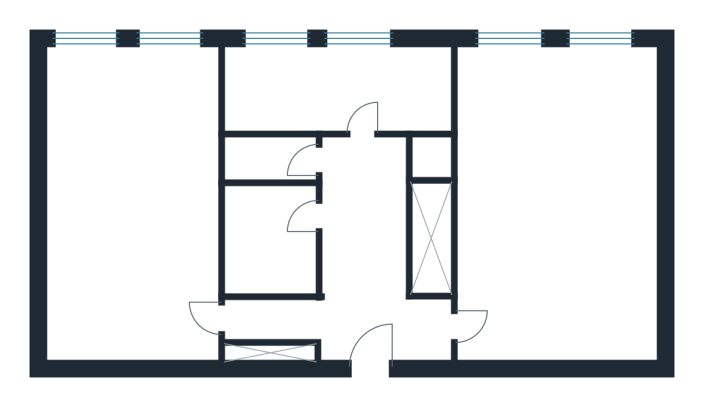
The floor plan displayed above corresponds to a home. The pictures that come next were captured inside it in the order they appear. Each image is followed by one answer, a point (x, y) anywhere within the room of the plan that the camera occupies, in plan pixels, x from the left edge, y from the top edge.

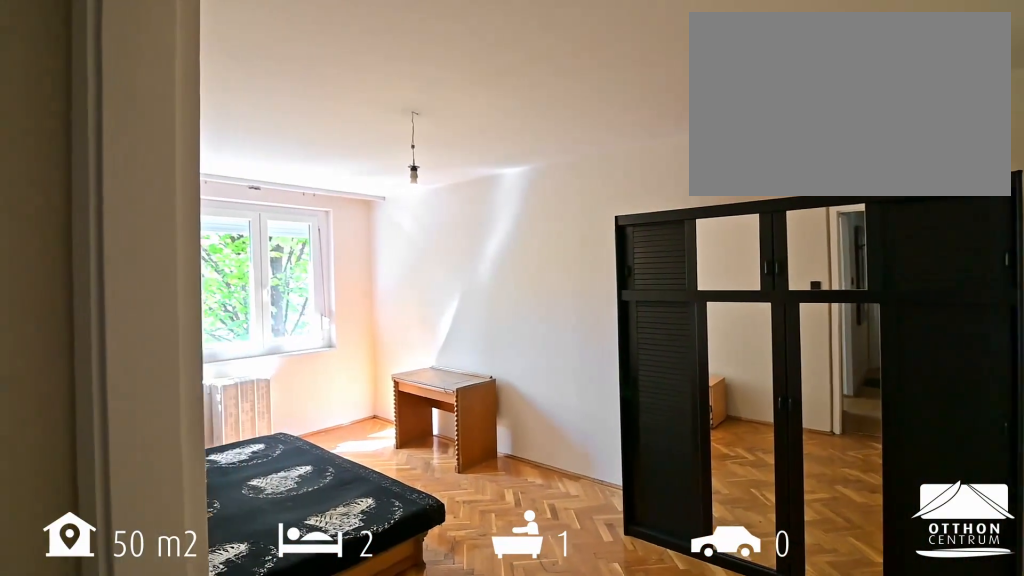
(547, 209)
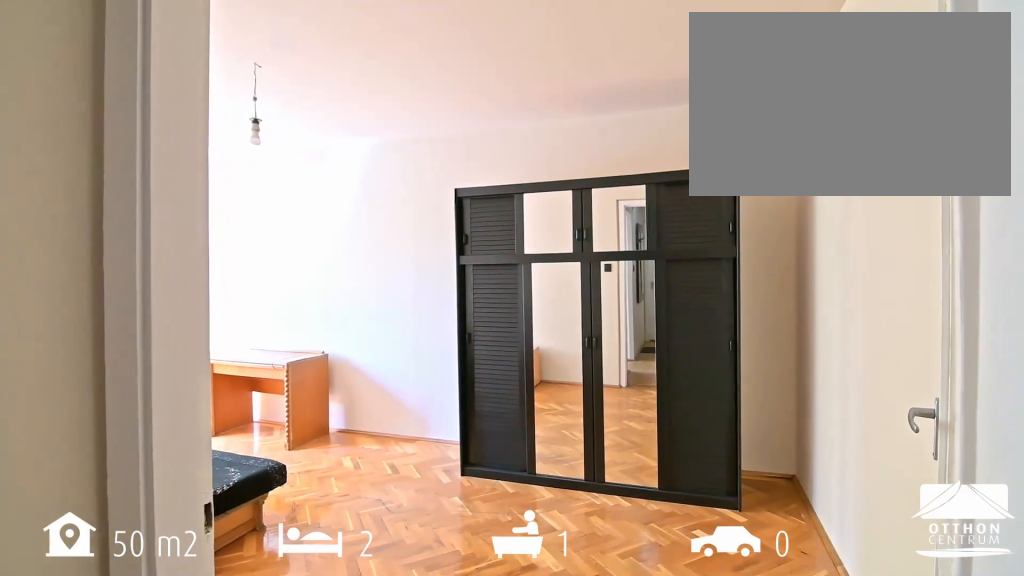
(547, 209)
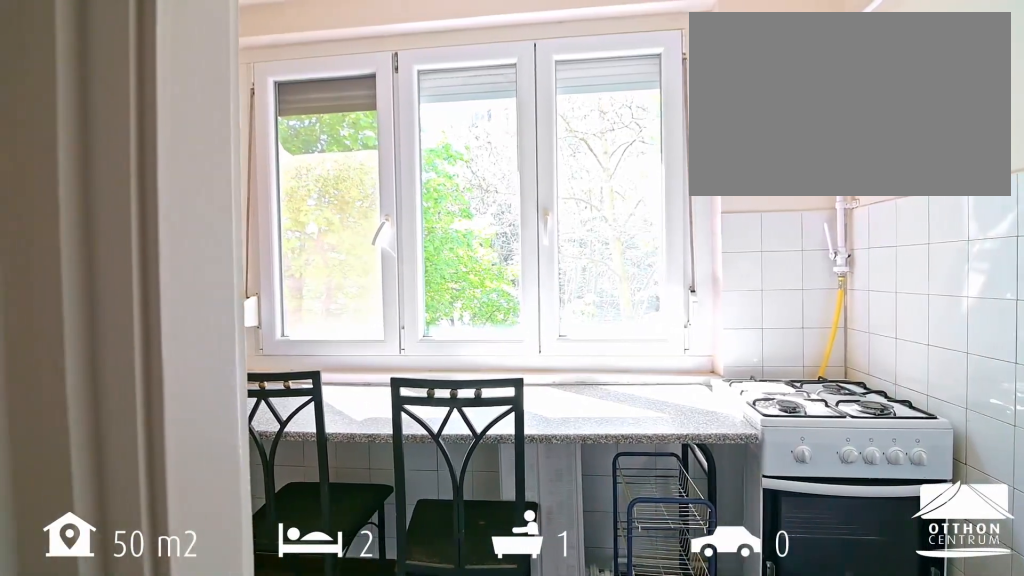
(334, 85)
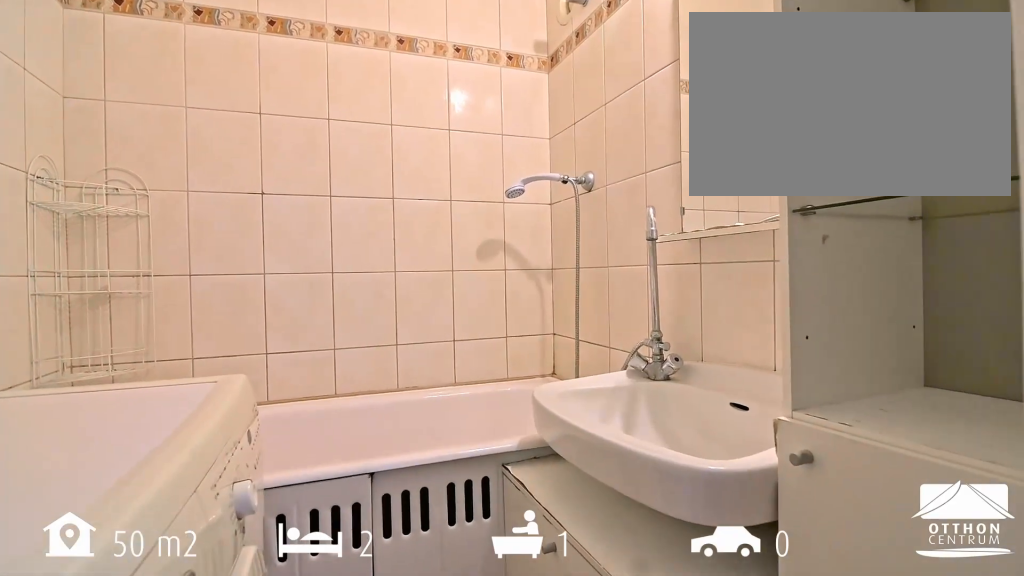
(272, 248)
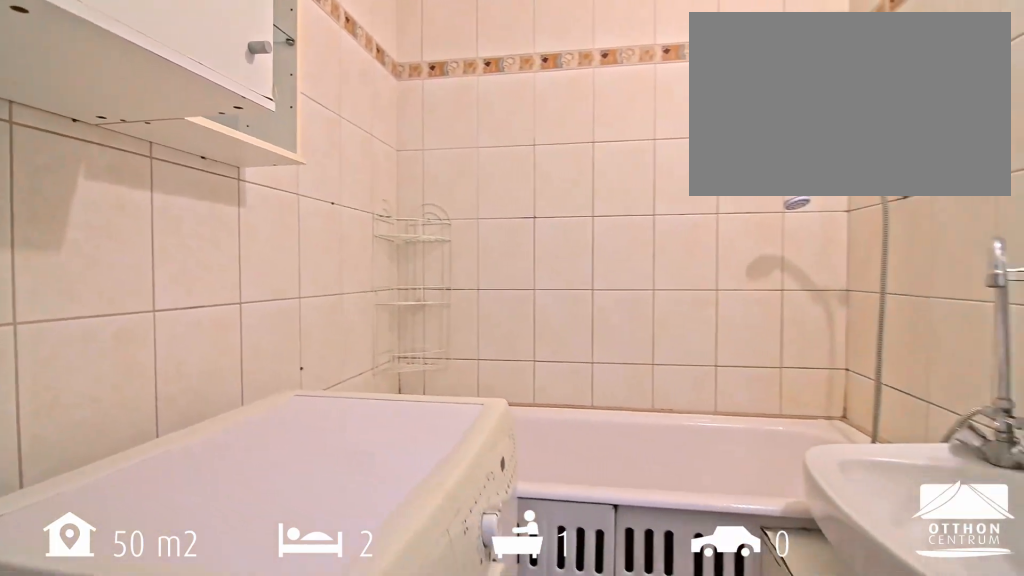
(273, 248)
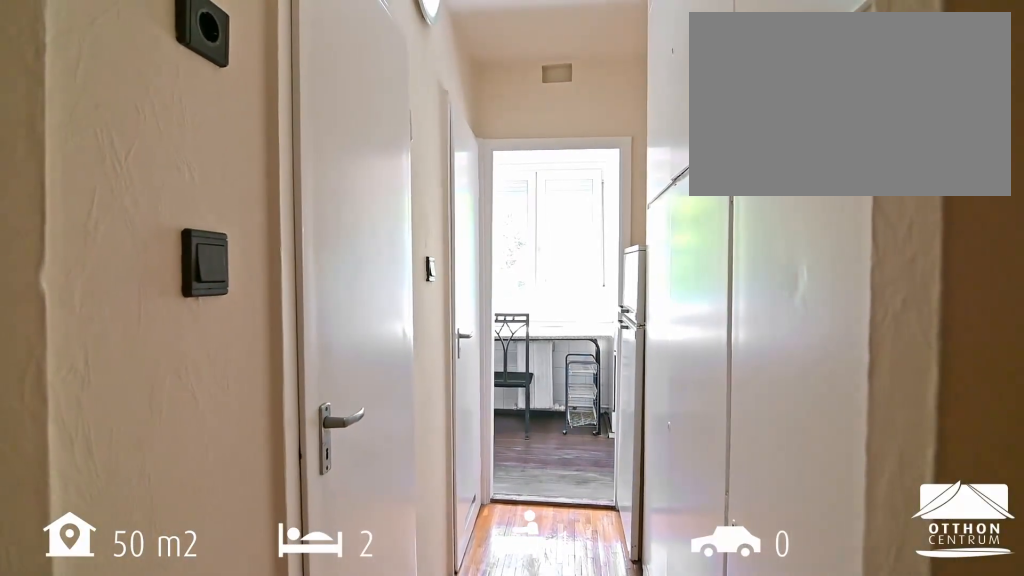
(361, 213)
